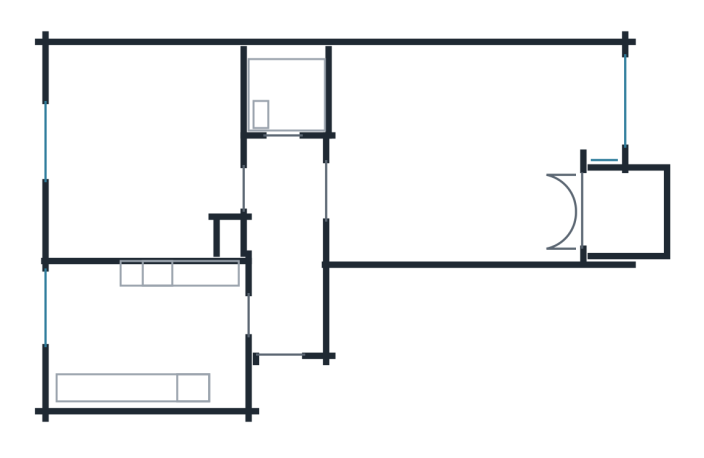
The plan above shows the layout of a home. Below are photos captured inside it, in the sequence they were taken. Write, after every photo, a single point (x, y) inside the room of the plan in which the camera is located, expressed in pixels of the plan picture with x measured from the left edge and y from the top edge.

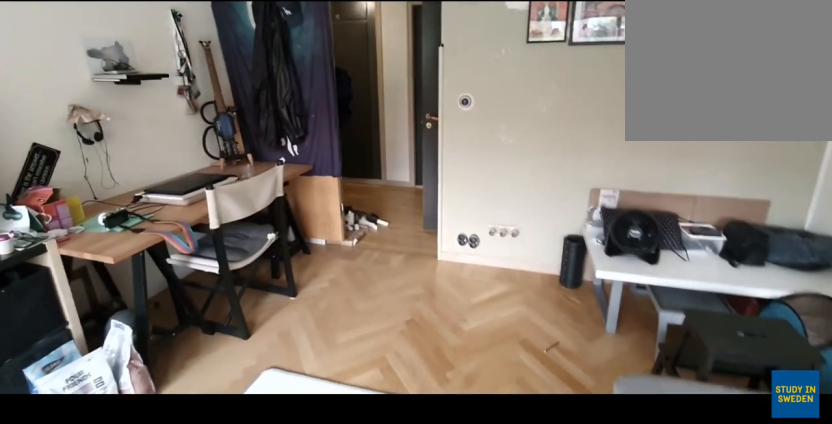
(477, 152)
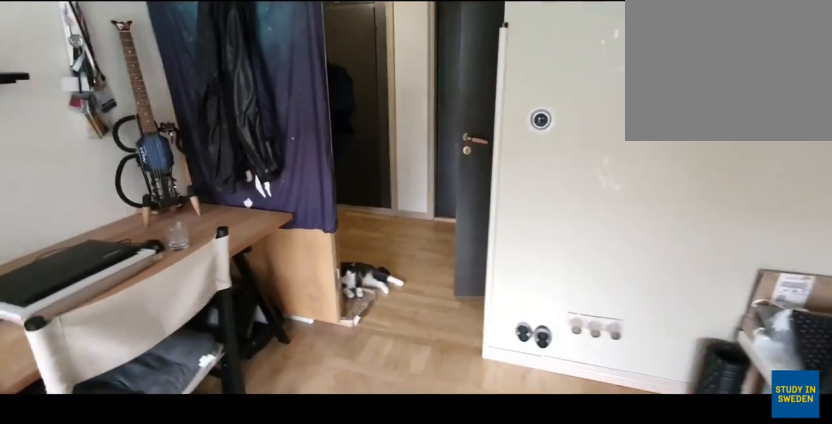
(477, 152)
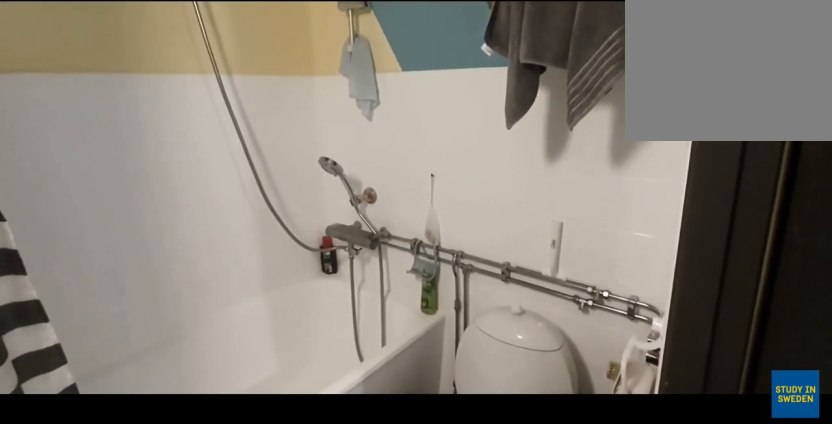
(286, 96)
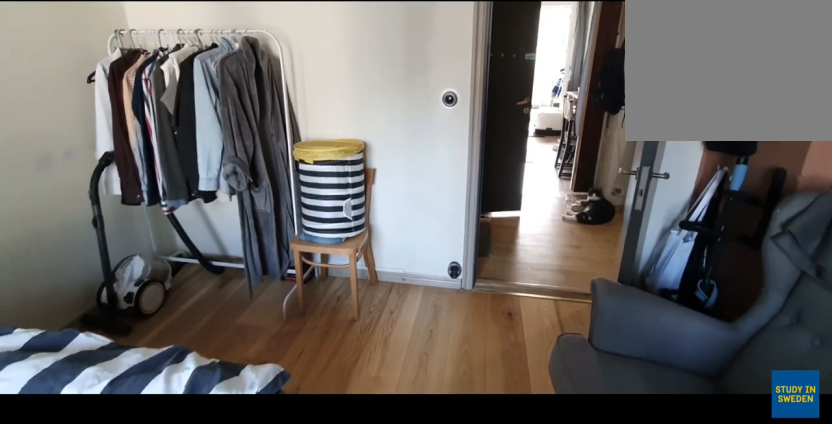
(145, 140)
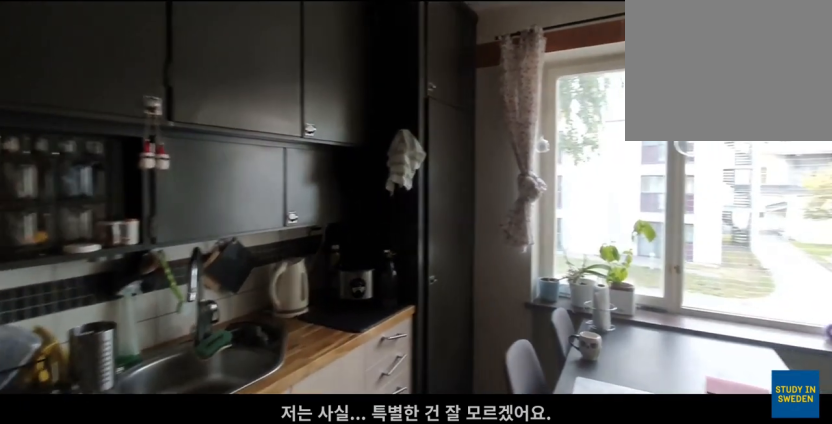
(148, 336)
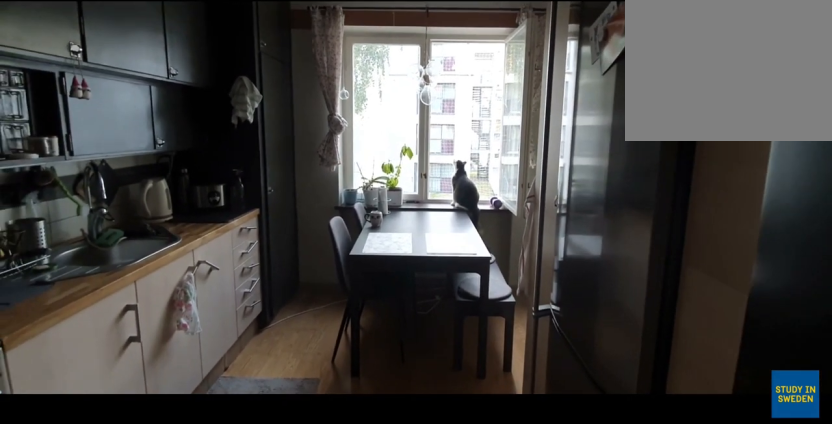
(148, 336)
